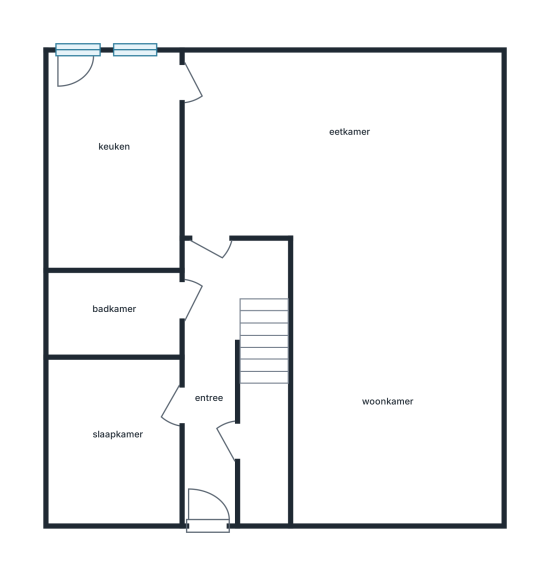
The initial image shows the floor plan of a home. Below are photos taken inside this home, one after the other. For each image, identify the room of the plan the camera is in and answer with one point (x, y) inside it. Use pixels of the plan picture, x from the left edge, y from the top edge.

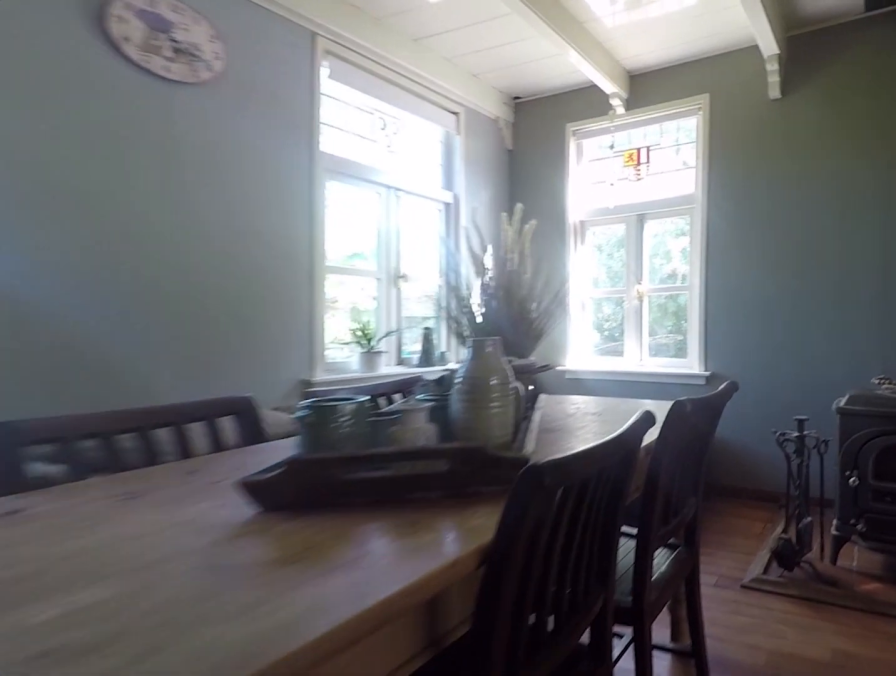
(492, 108)
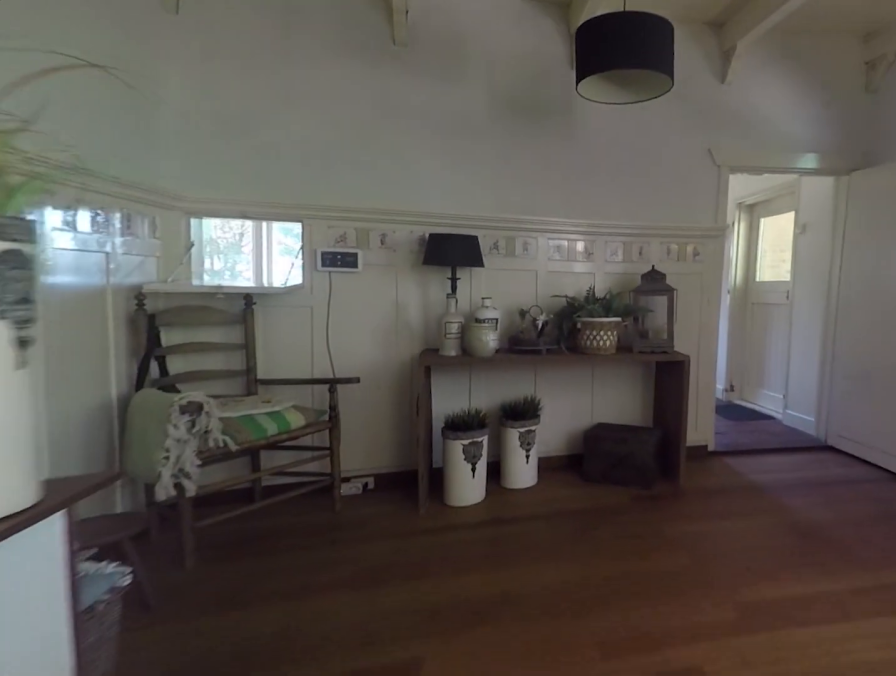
(492, 107)
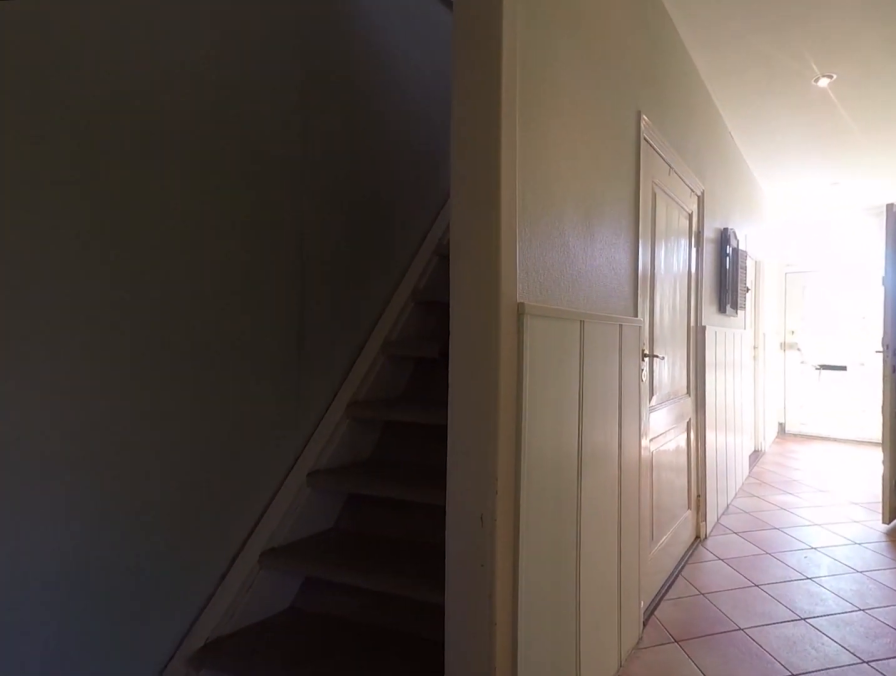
(219, 362)
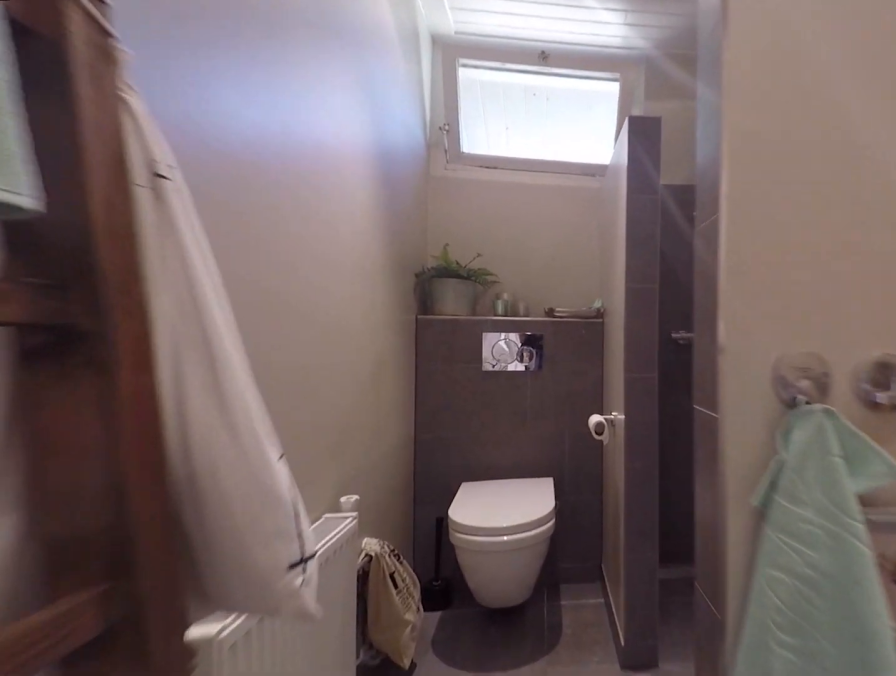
(115, 313)
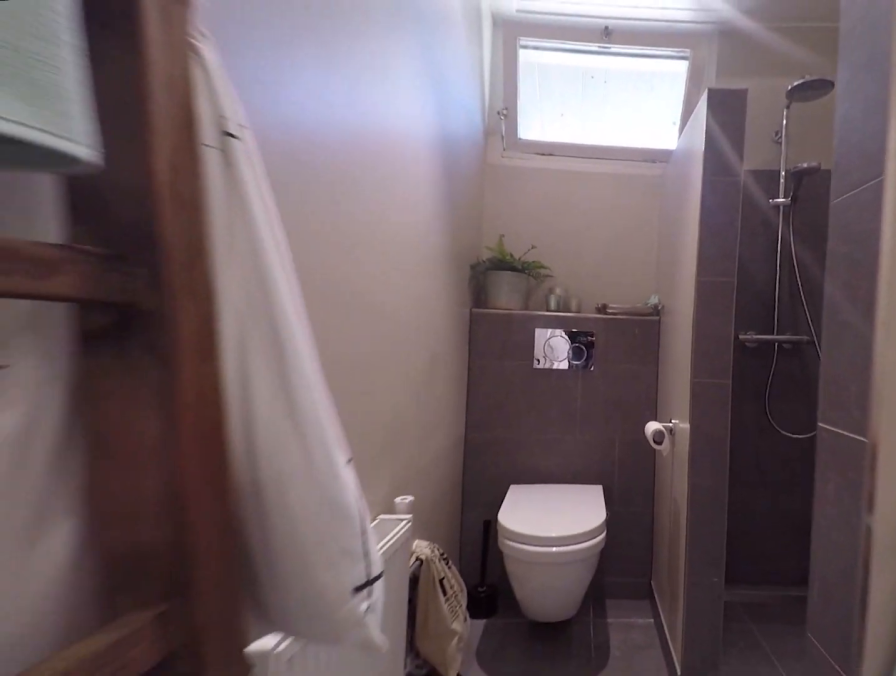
(115, 313)
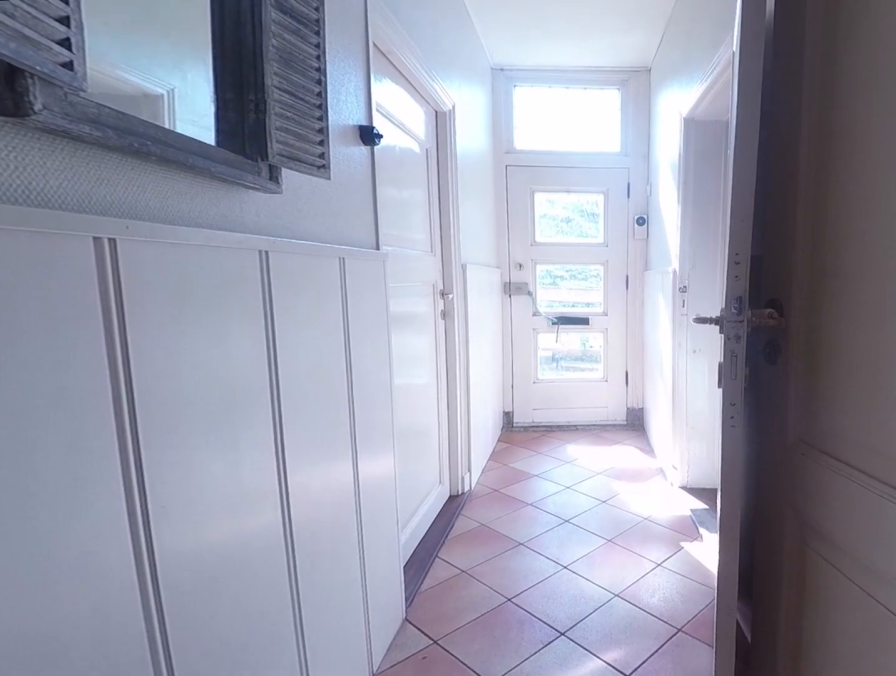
(218, 362)
